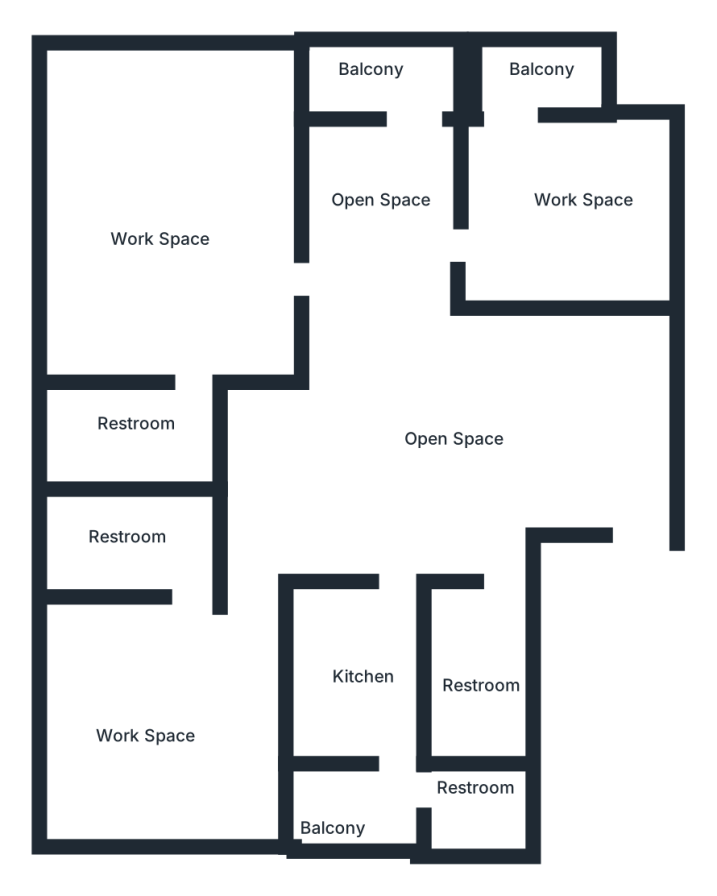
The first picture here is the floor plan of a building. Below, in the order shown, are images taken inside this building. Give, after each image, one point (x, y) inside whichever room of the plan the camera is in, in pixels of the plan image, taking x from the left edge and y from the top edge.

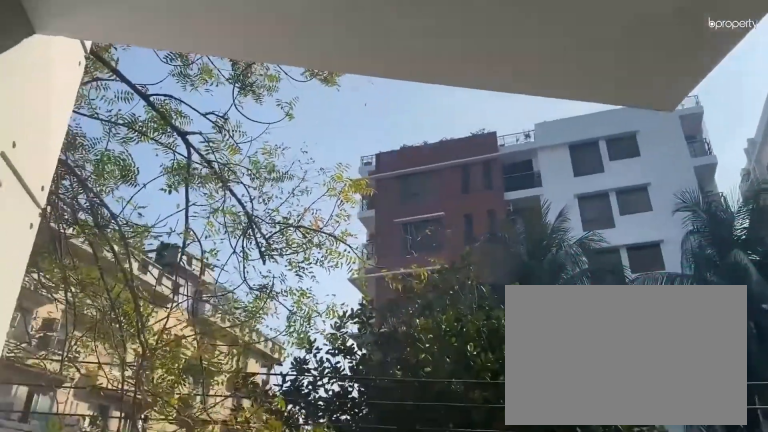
(530, 68)
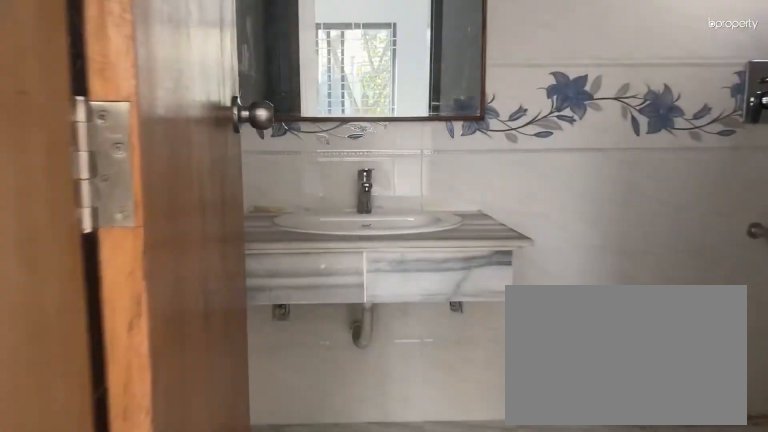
(143, 433)
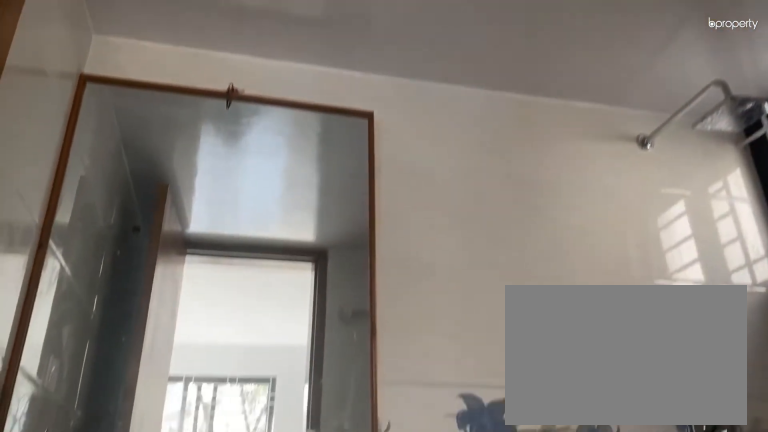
(143, 433)
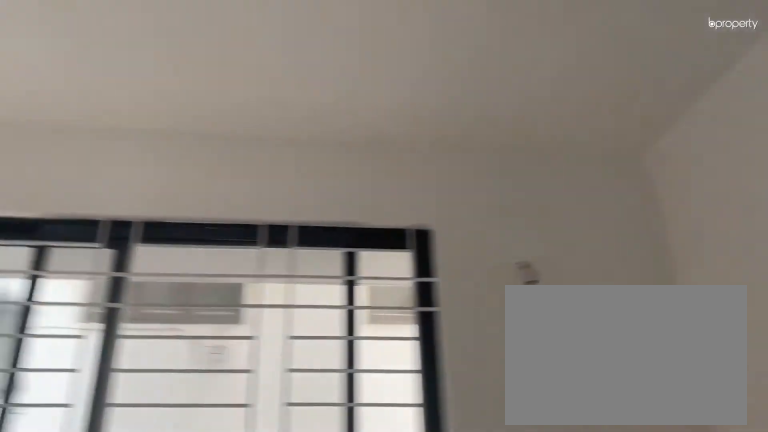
(169, 699)
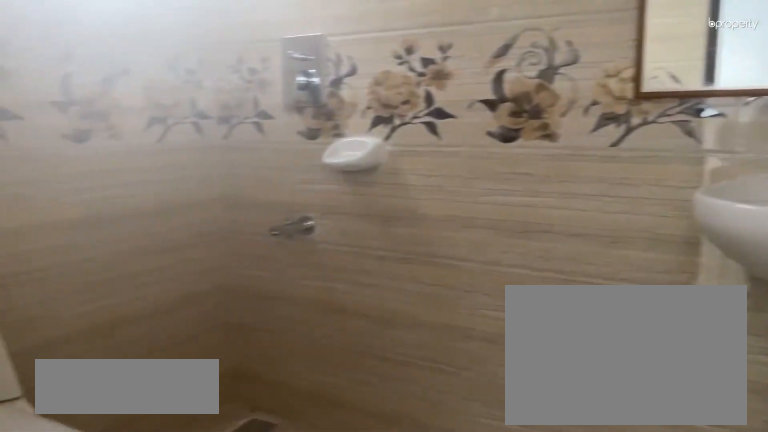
(138, 544)
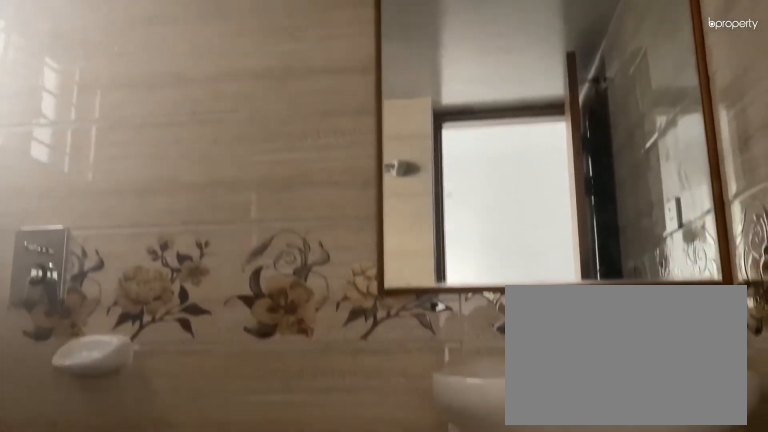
(138, 544)
